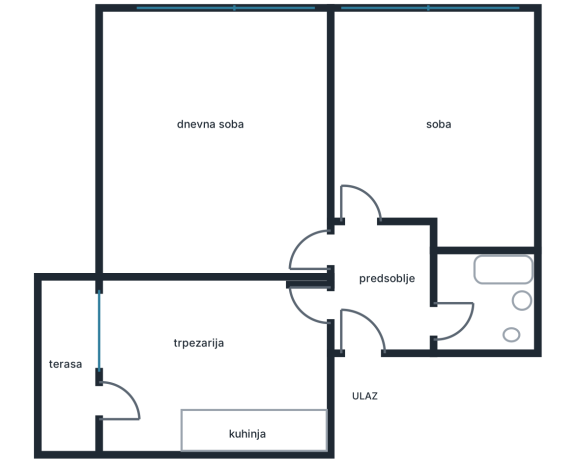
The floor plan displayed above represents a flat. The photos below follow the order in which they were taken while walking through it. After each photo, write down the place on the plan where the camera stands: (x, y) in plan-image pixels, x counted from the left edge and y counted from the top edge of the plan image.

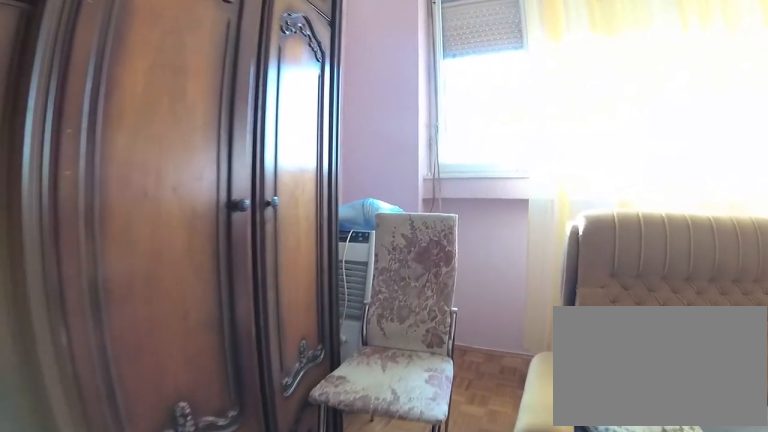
(187, 130)
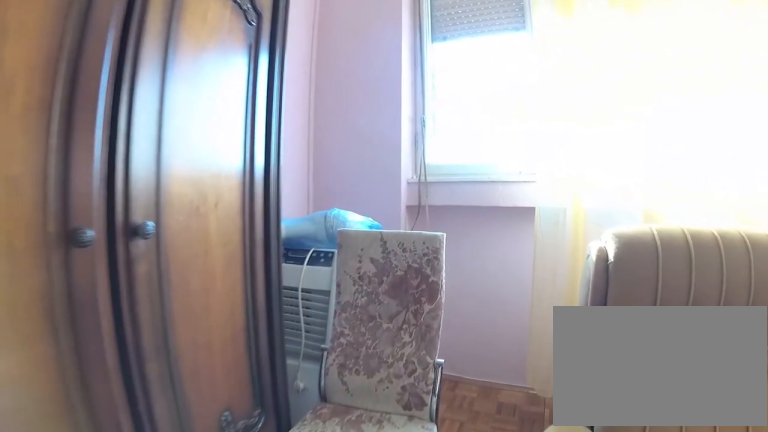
(163, 123)
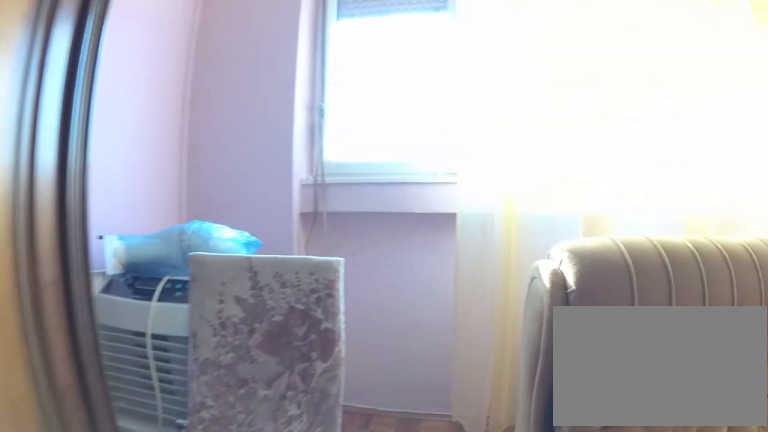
(156, 121)
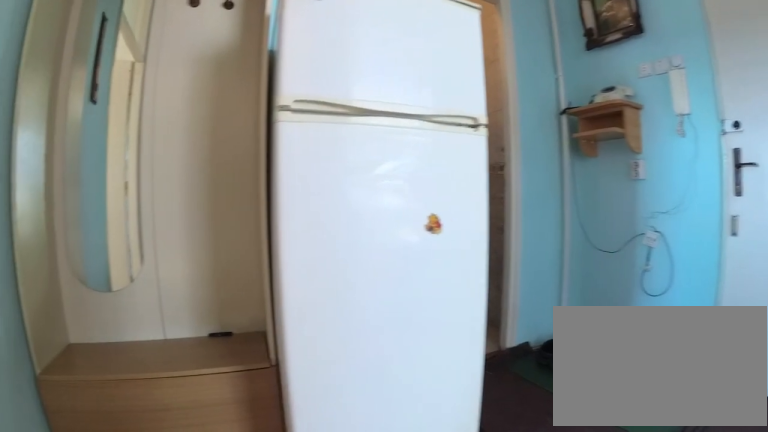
(344, 252)
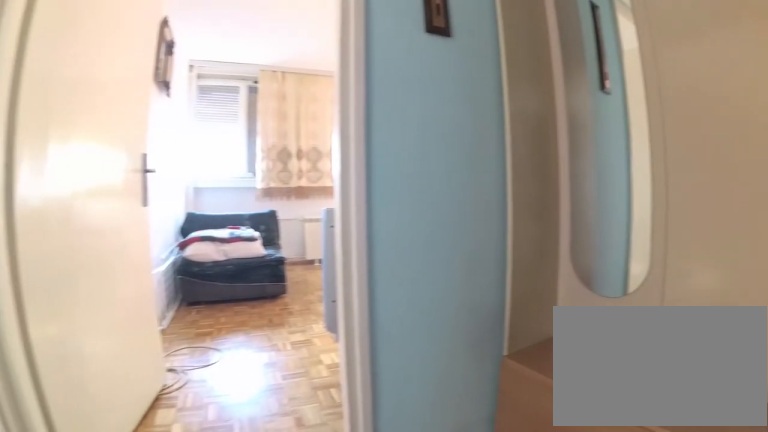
(360, 270)
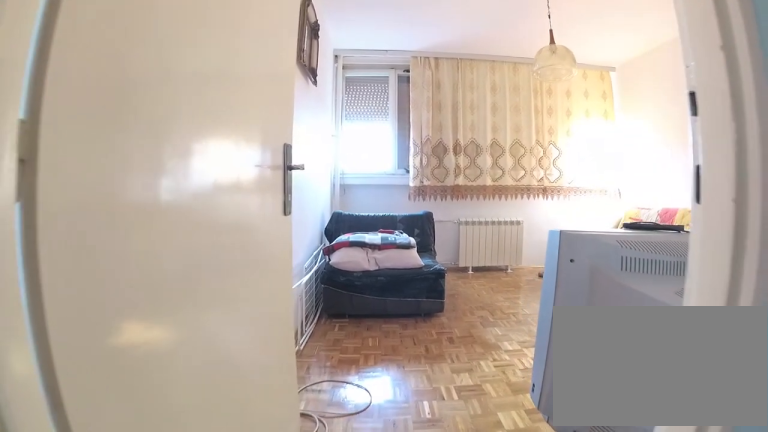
(368, 258)
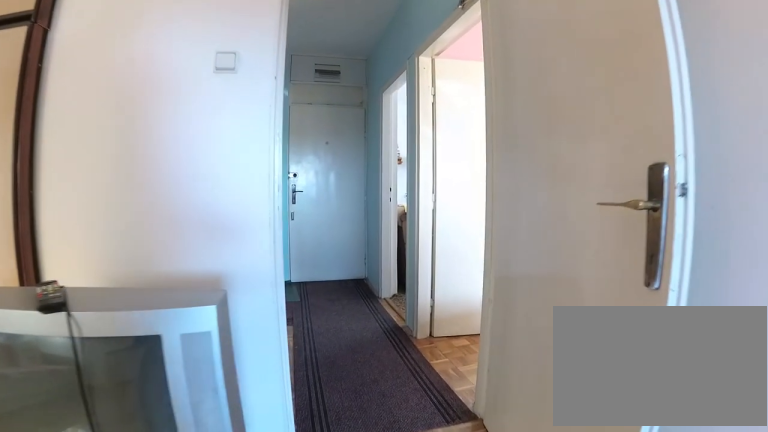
(383, 144)
